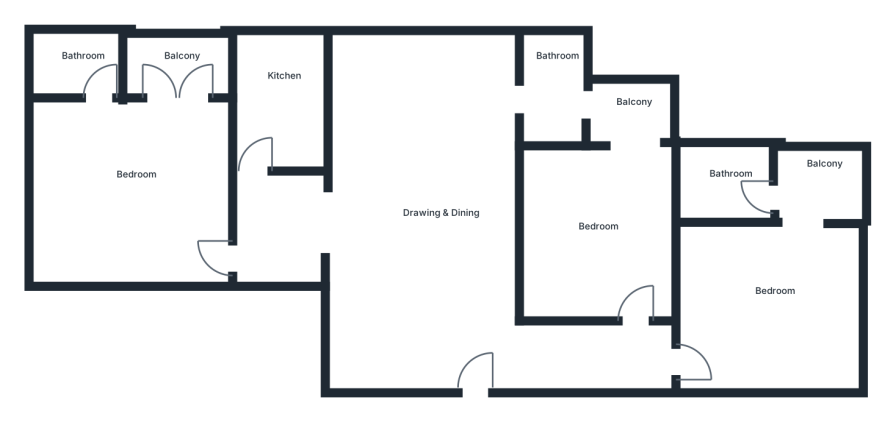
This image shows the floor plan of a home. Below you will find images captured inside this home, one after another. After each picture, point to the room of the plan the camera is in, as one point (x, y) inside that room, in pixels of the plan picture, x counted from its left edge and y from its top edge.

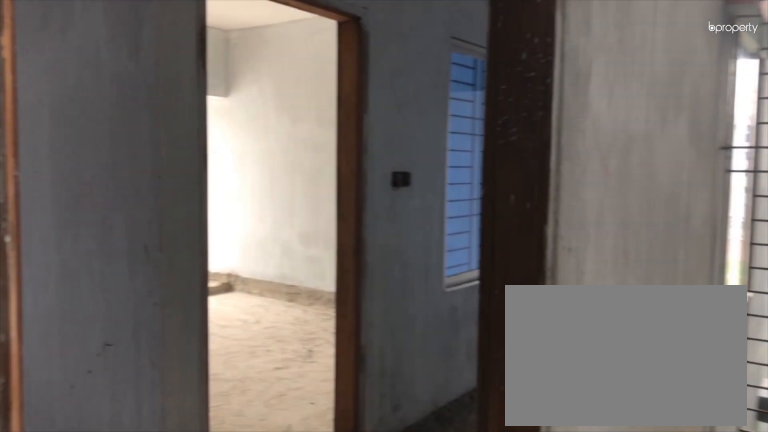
(453, 338)
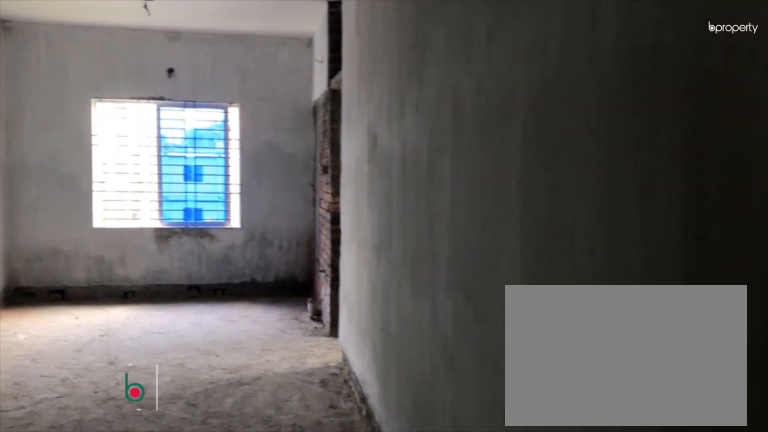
(453, 338)
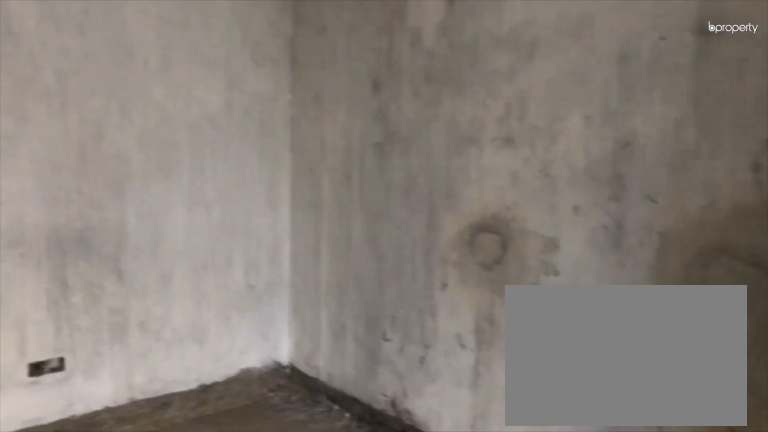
(423, 218)
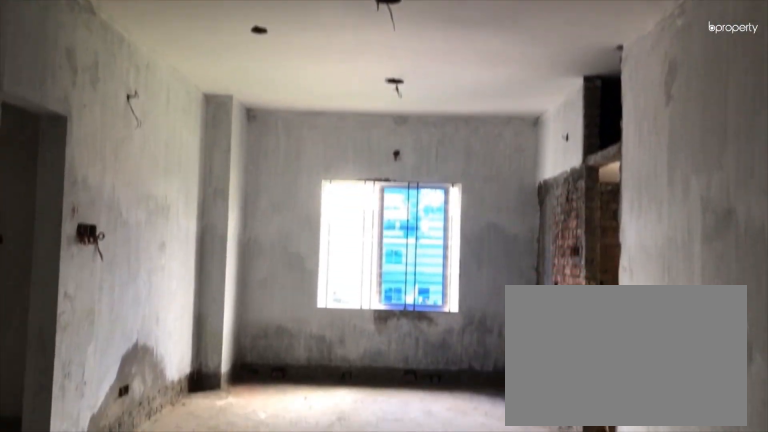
(423, 218)
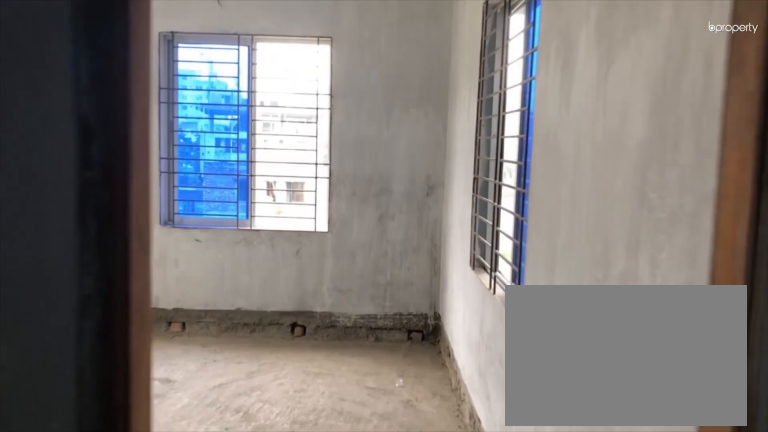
(718, 330)
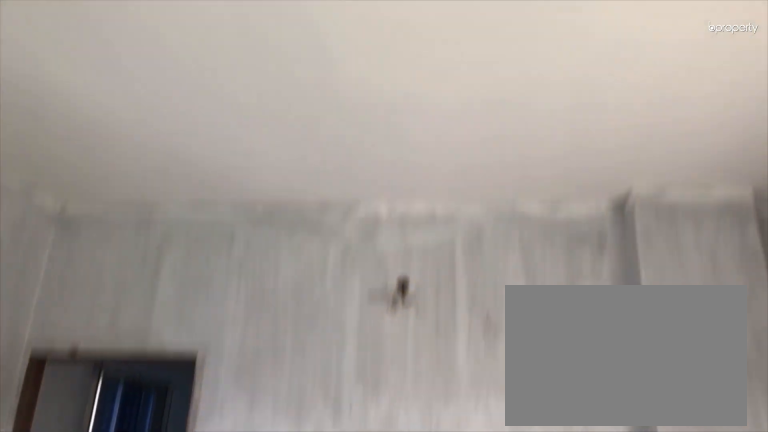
(783, 293)
